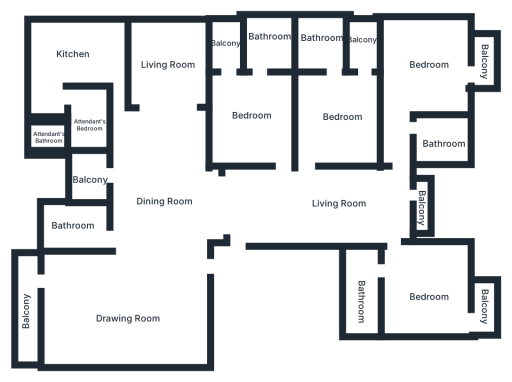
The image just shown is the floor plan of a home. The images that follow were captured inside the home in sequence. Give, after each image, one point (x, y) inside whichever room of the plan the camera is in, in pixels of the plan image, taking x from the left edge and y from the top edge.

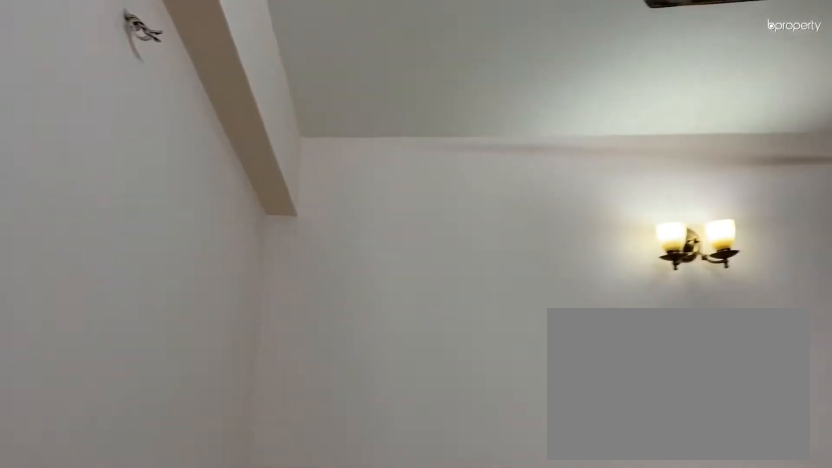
(249, 108)
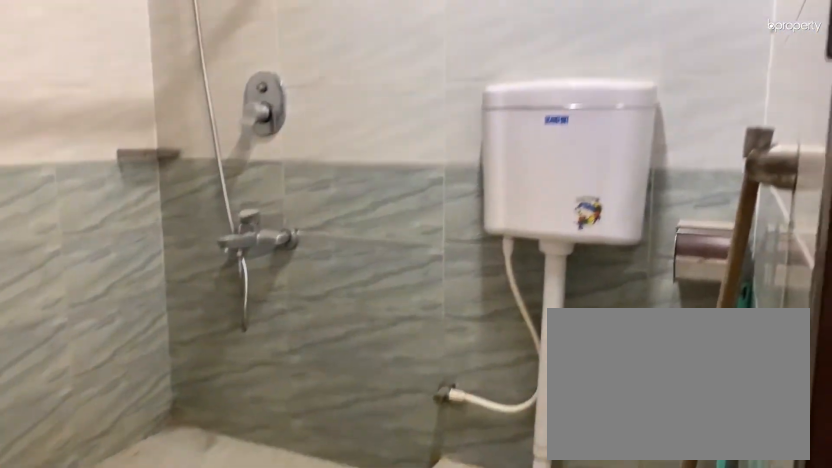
(264, 41)
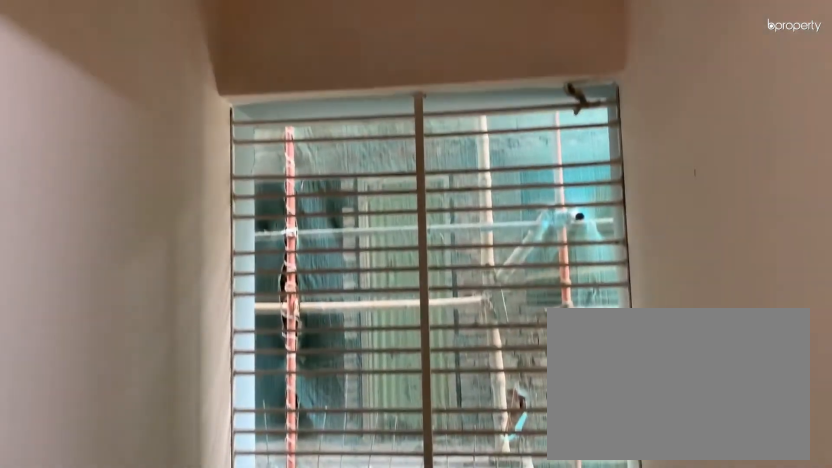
(225, 45)
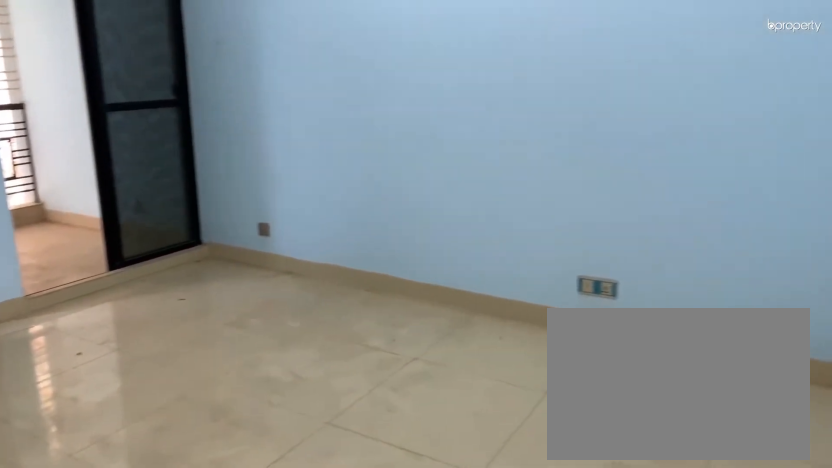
(341, 113)
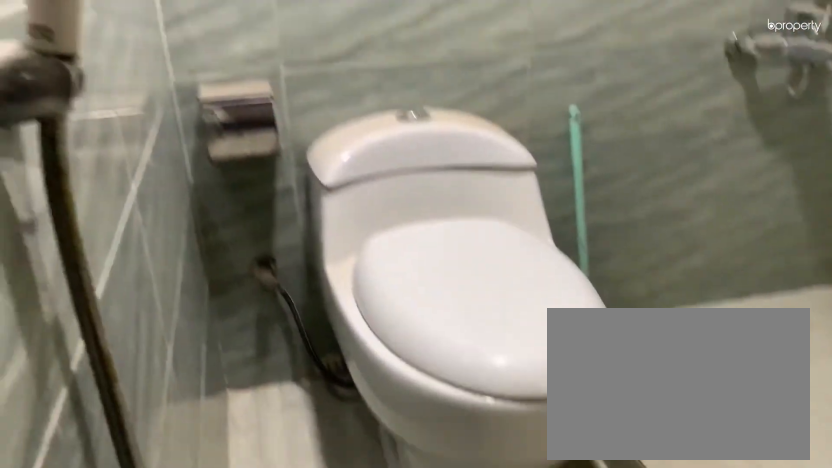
(322, 42)
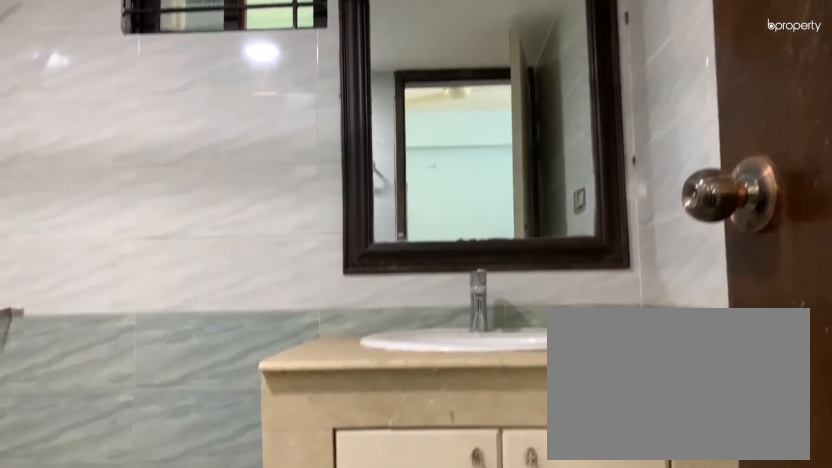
(322, 42)
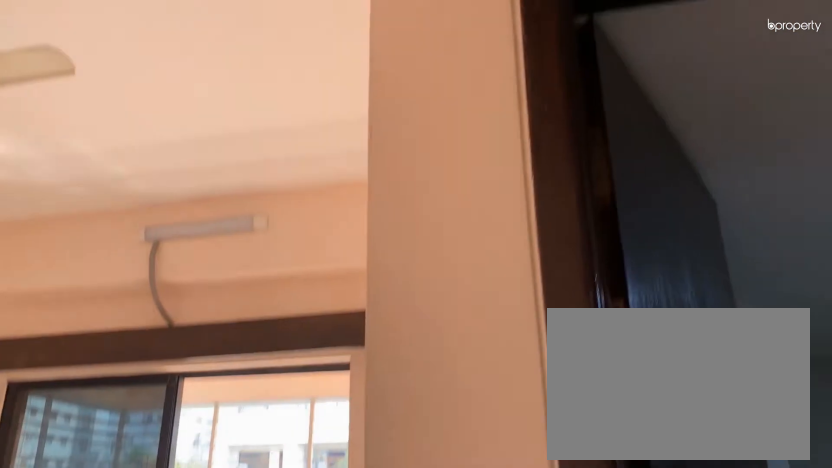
(422, 64)
